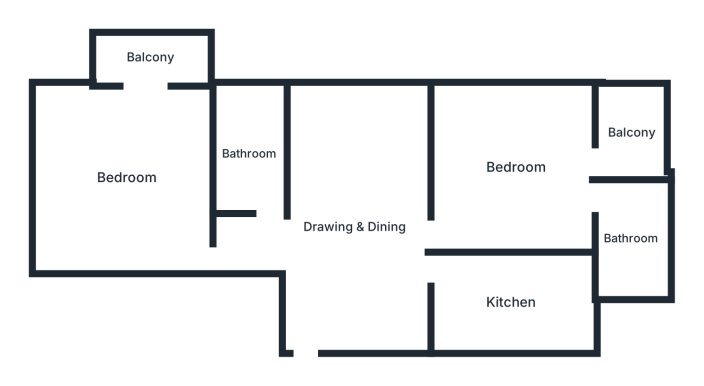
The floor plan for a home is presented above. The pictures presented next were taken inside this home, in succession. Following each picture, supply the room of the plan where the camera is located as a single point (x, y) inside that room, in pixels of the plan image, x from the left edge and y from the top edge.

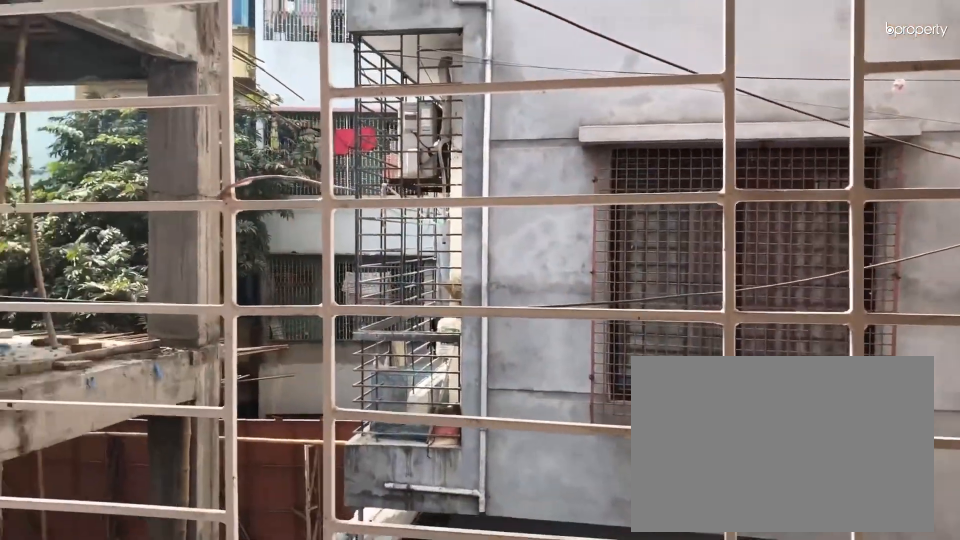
(630, 133)
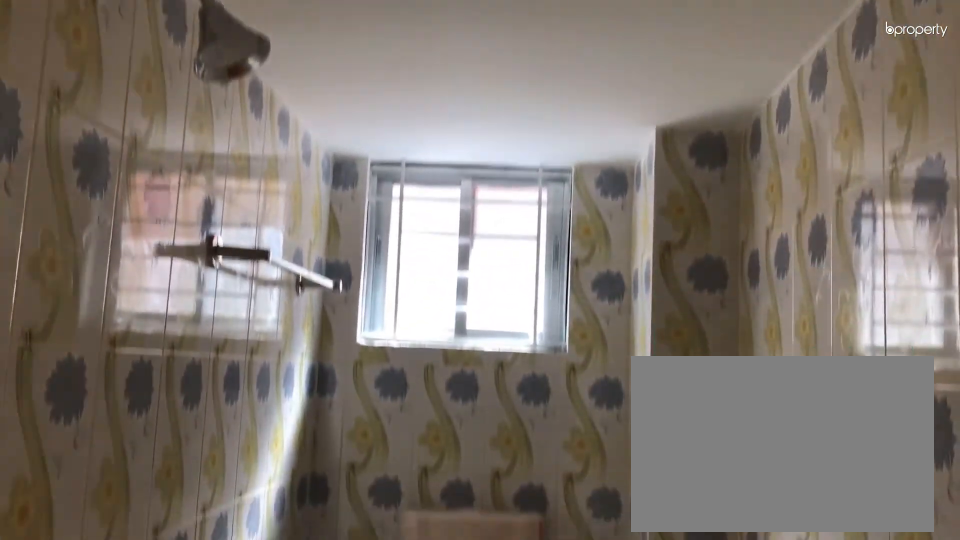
(250, 155)
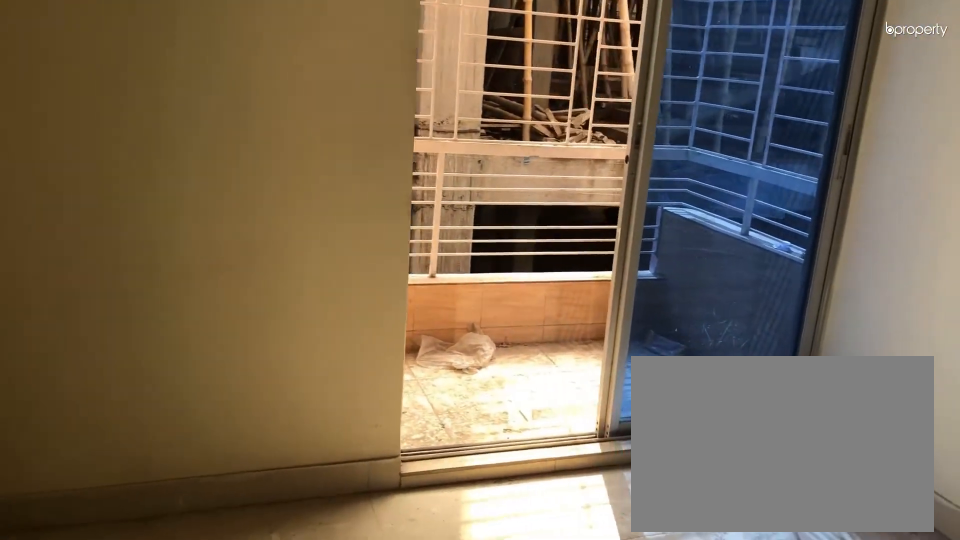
(125, 178)
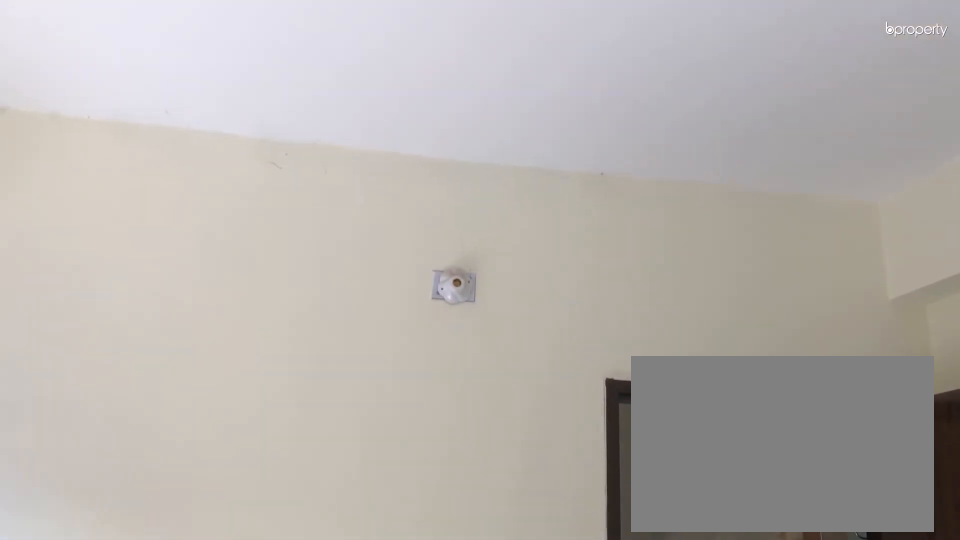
(125, 178)
